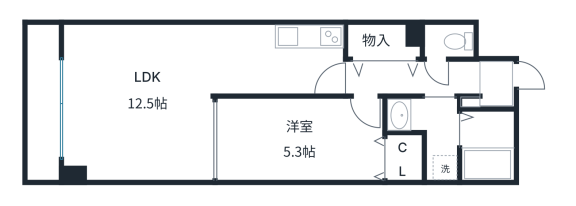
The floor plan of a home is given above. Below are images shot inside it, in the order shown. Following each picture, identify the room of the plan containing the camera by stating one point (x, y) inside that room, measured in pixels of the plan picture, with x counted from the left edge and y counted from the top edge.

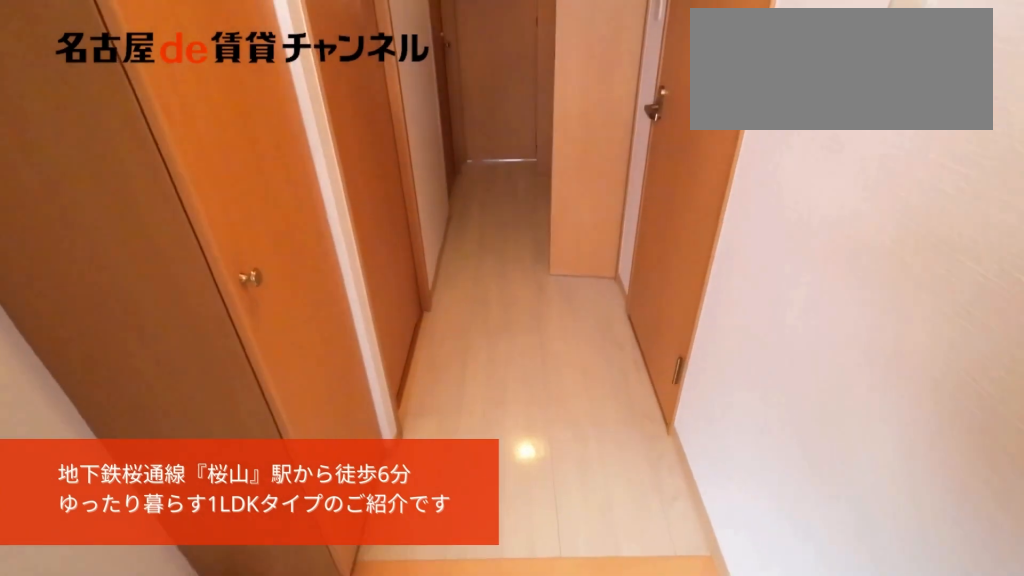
(496, 84)
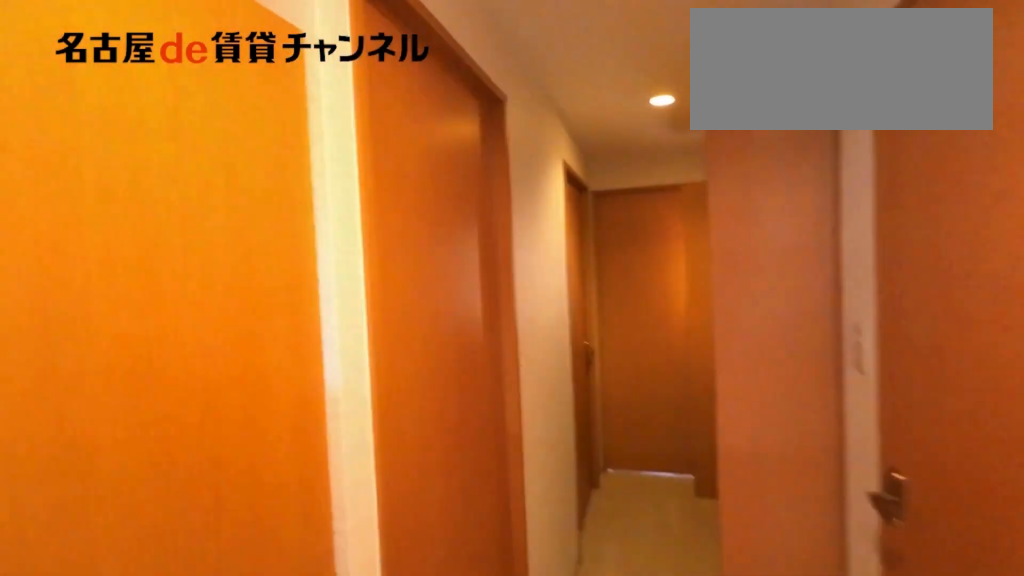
(496, 84)
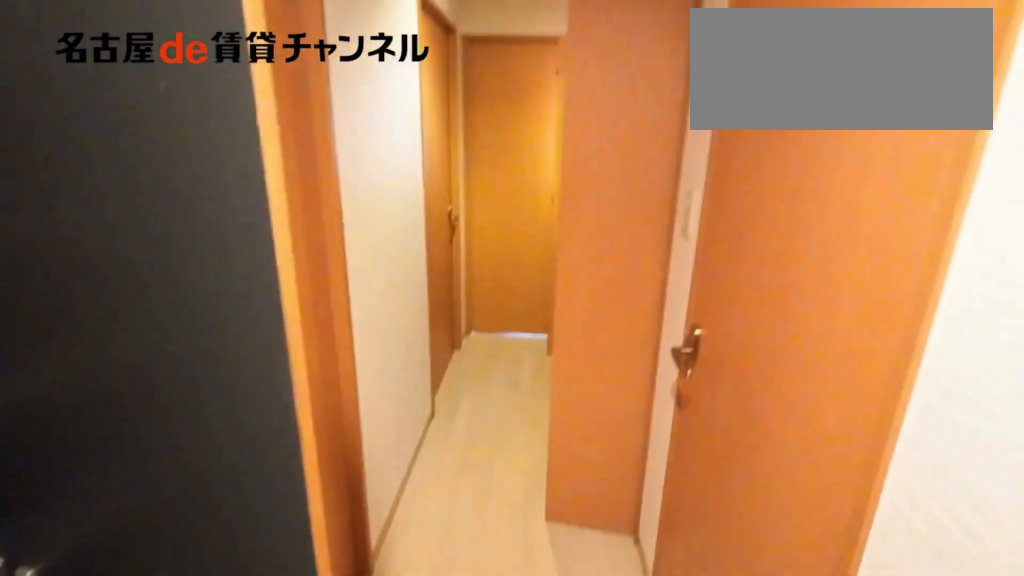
(414, 78)
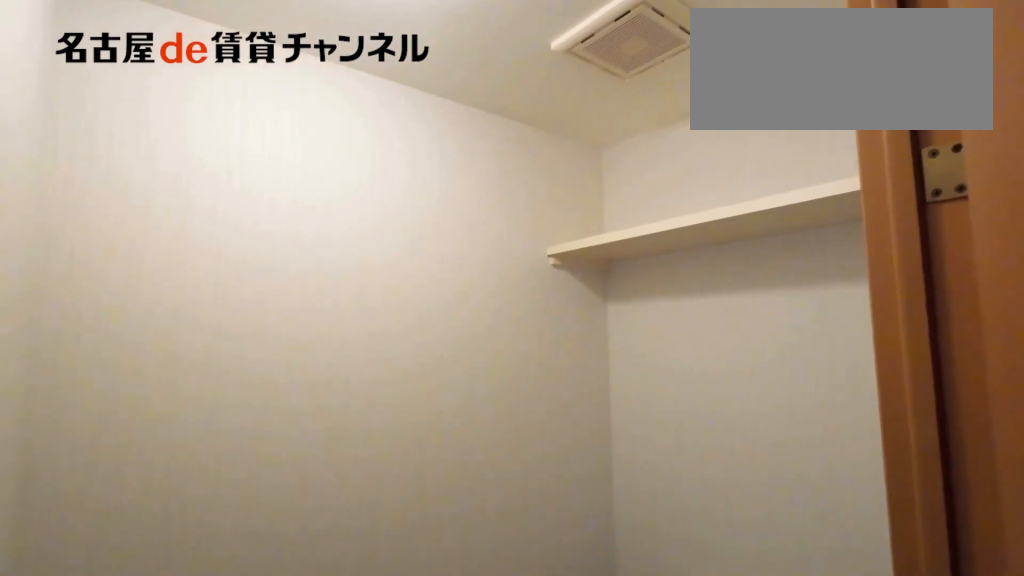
(448, 41)
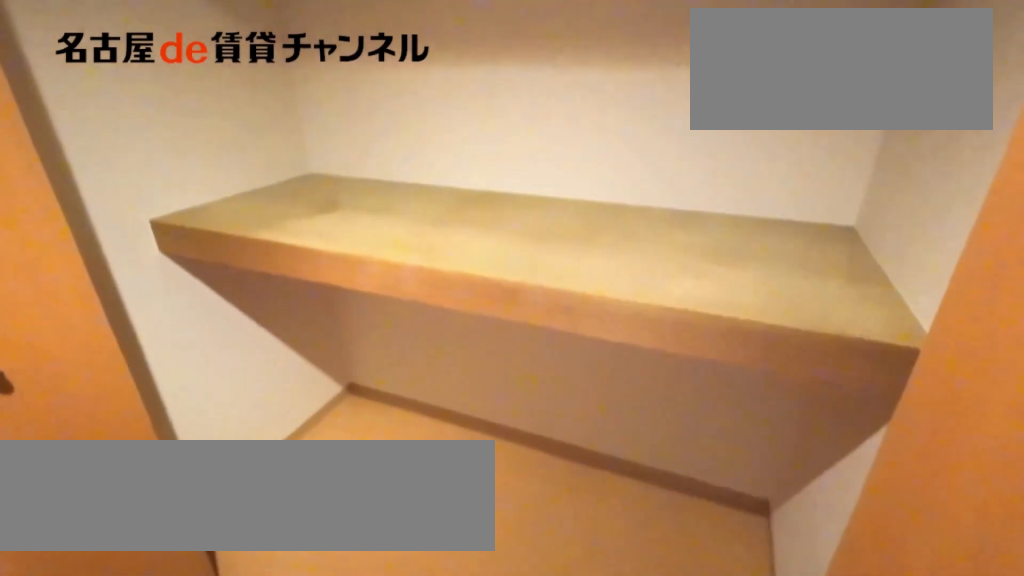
(380, 42)
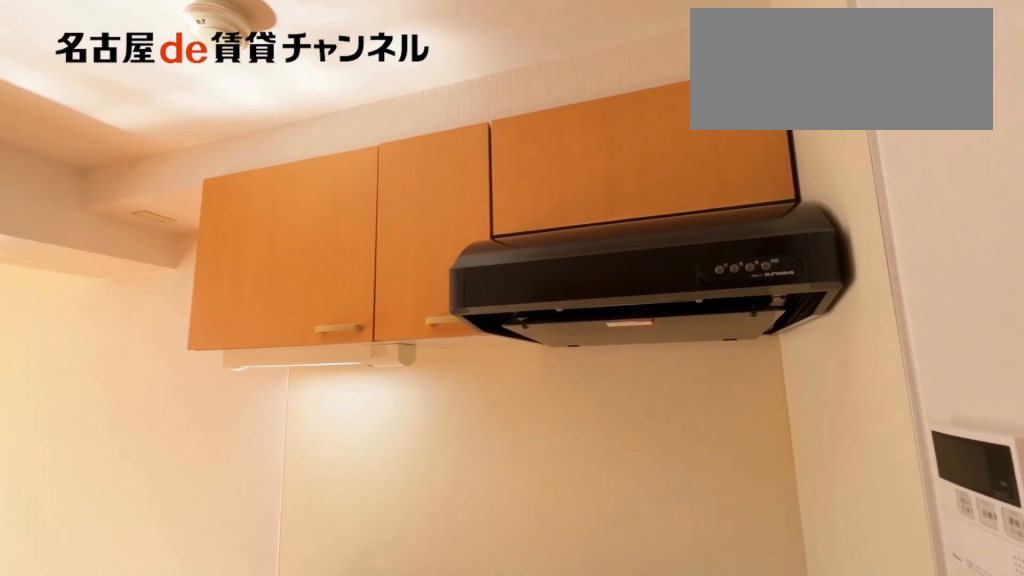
(309, 38)
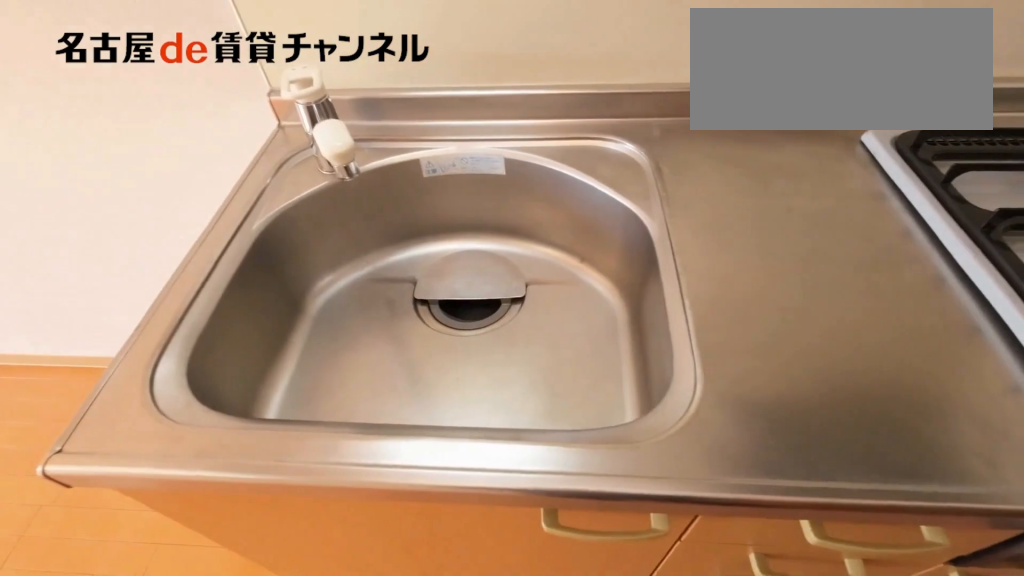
(309, 38)
